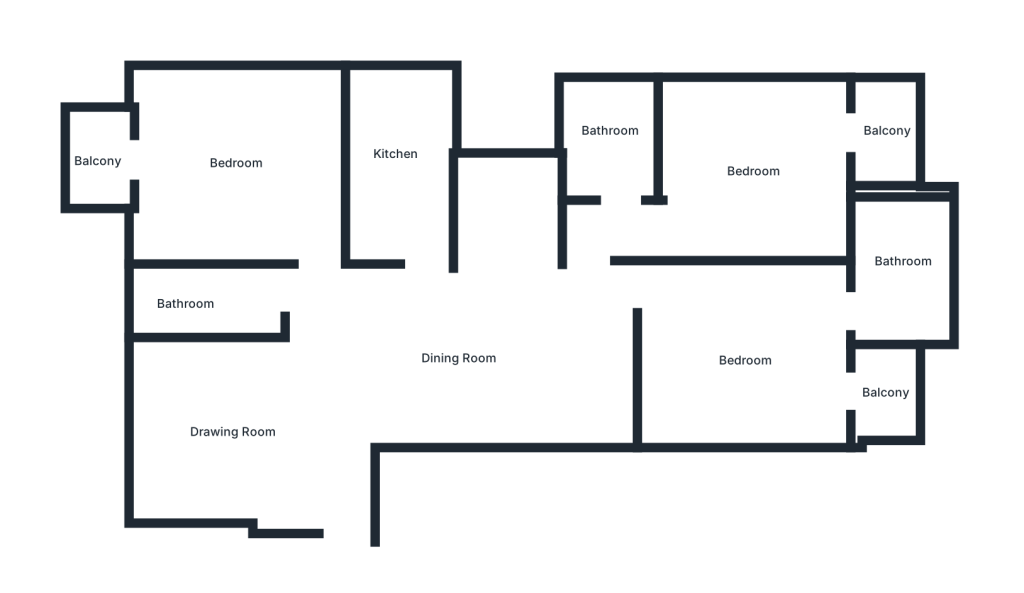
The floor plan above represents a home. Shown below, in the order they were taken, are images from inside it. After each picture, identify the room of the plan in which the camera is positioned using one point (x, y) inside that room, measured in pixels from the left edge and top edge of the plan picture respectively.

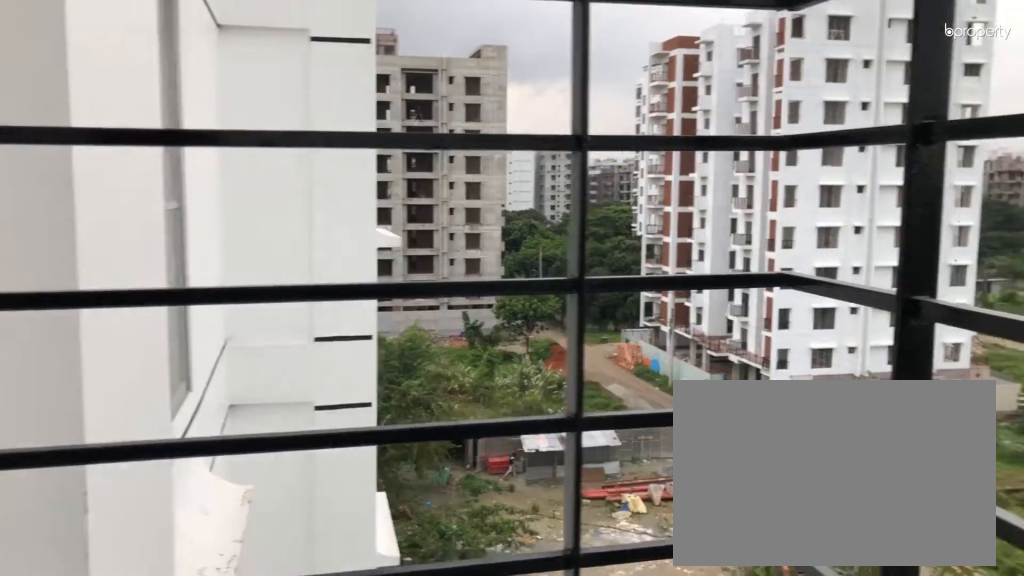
(94, 161)
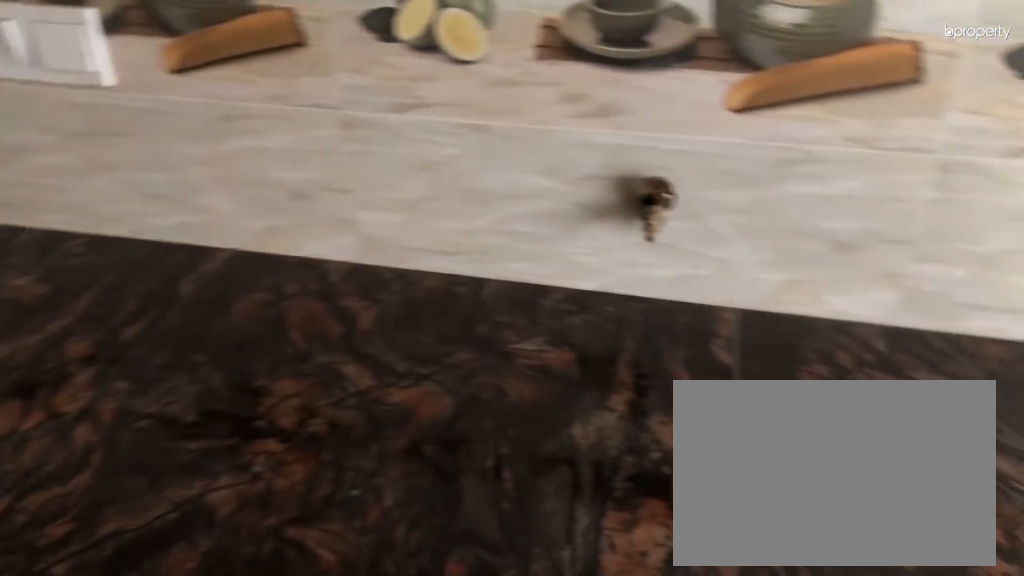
(396, 165)
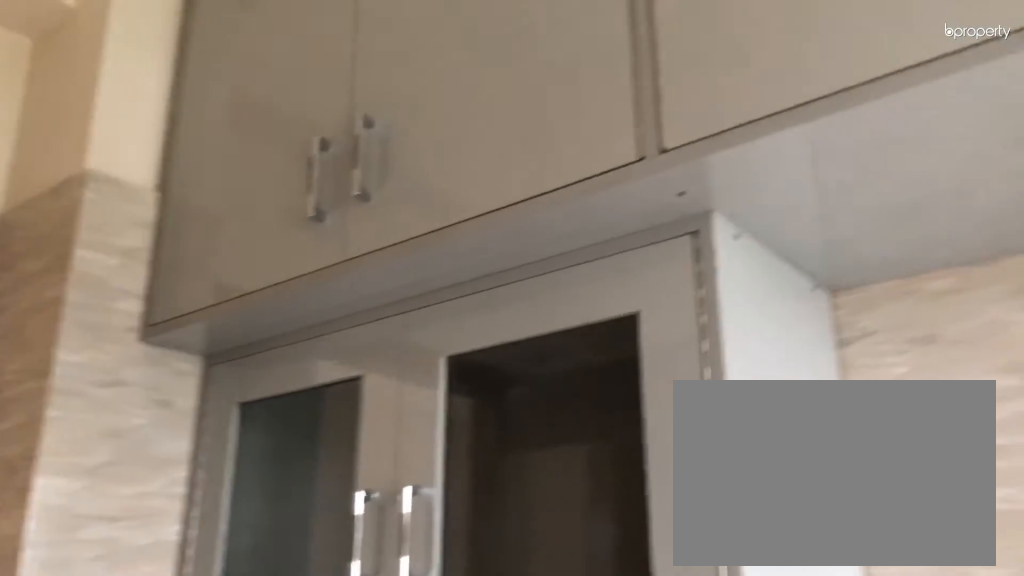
(396, 165)
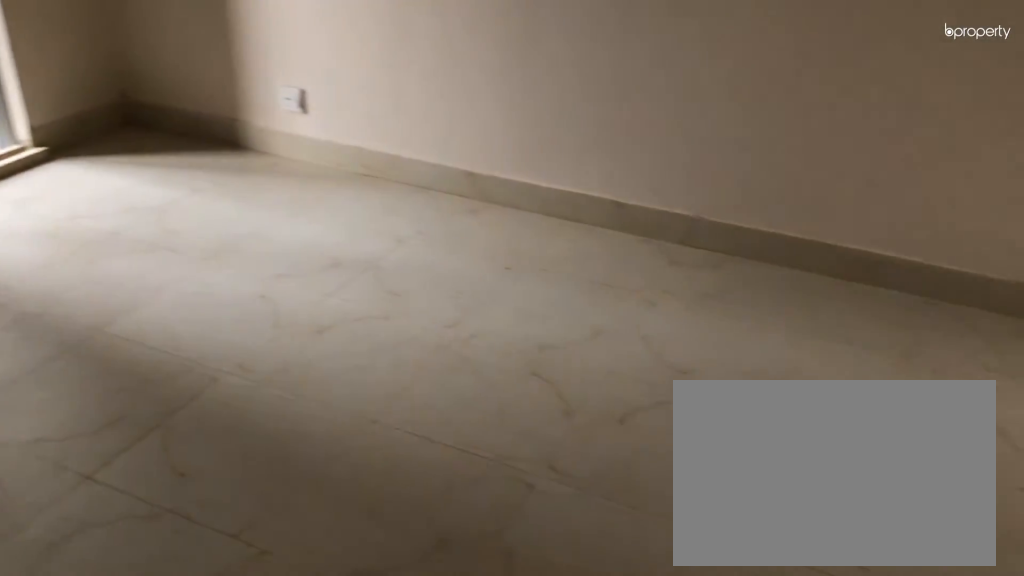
(755, 364)
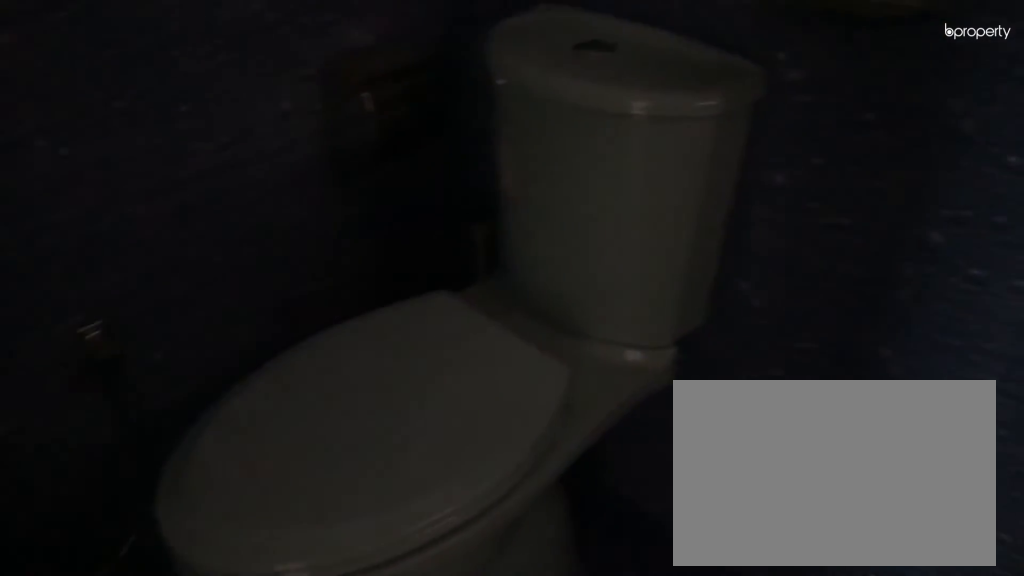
(898, 265)
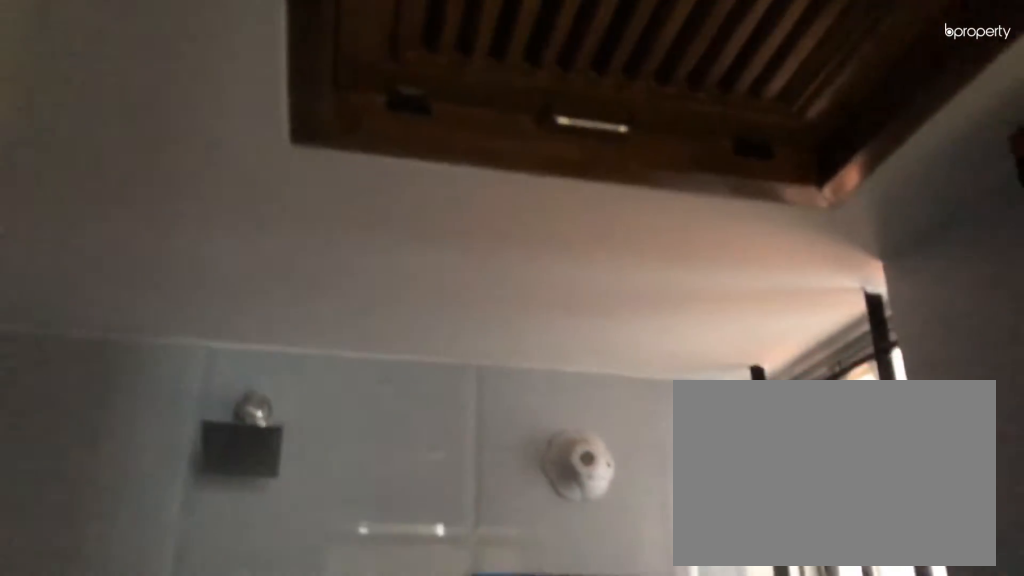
(898, 265)
